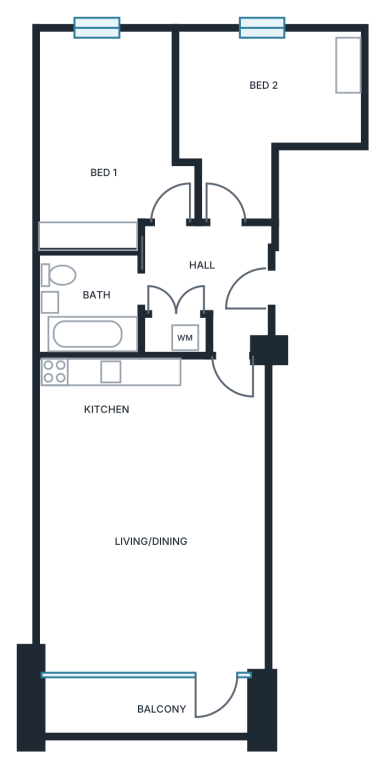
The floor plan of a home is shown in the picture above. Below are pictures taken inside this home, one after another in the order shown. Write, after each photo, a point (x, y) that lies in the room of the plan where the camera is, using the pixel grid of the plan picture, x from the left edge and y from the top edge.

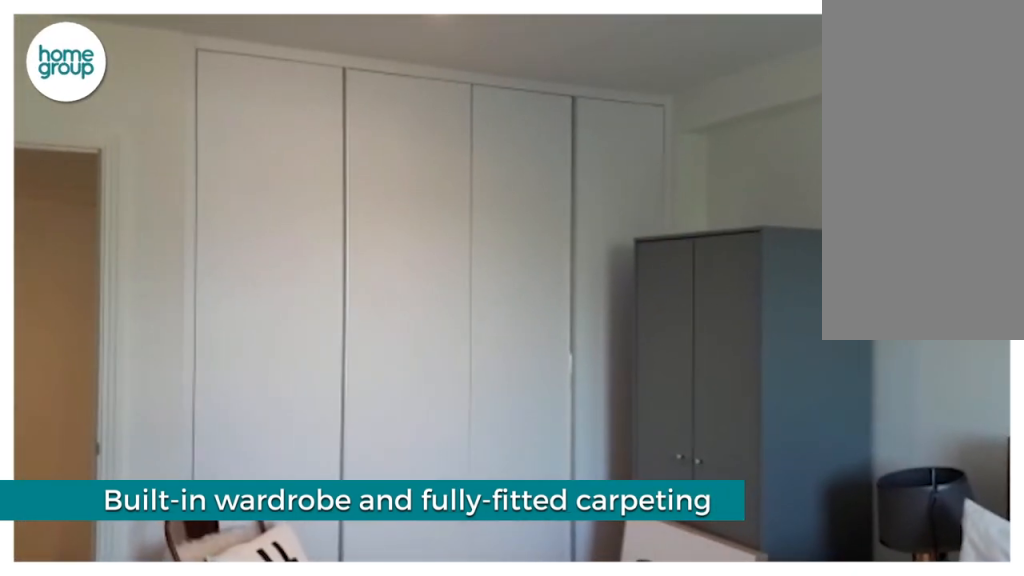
(111, 135)
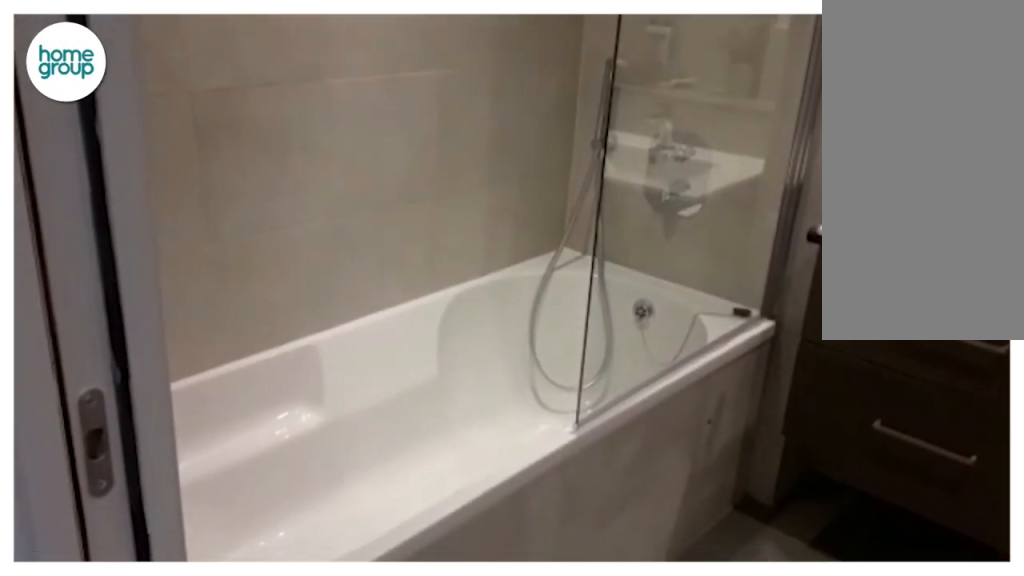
(89, 303)
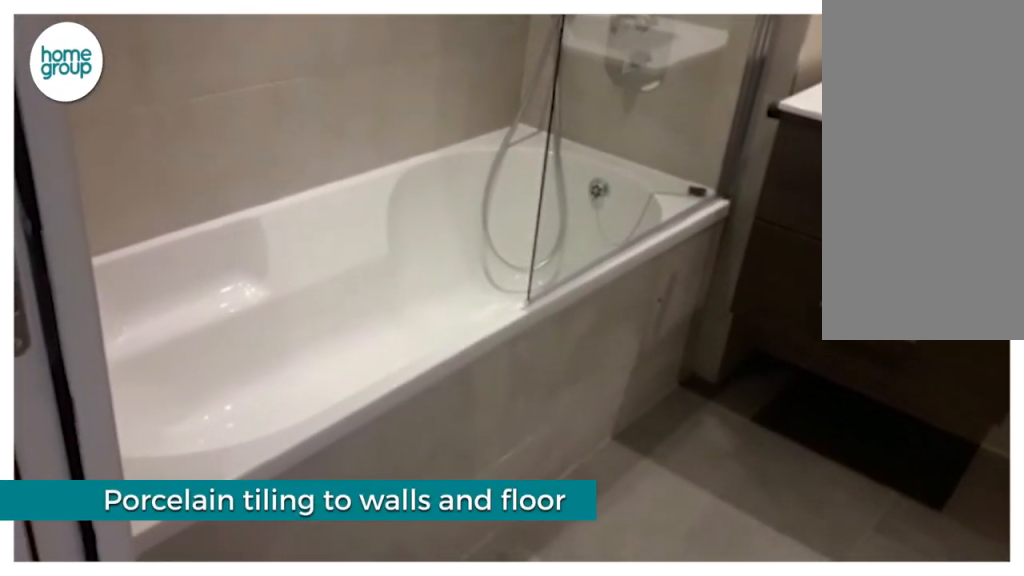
(89, 303)
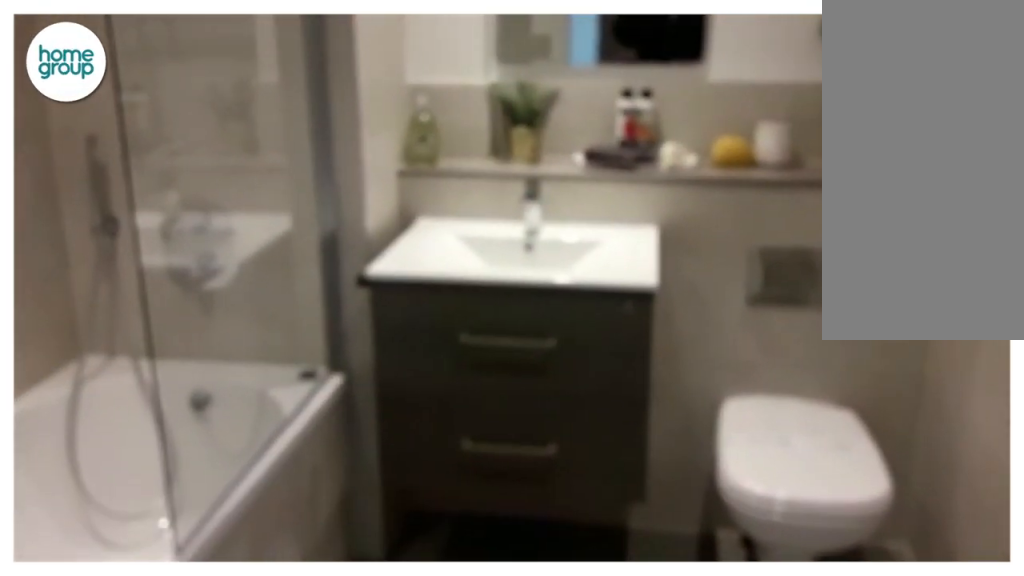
(89, 303)
